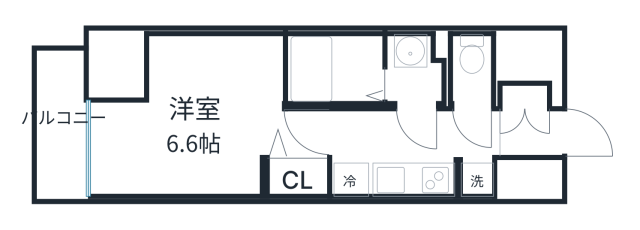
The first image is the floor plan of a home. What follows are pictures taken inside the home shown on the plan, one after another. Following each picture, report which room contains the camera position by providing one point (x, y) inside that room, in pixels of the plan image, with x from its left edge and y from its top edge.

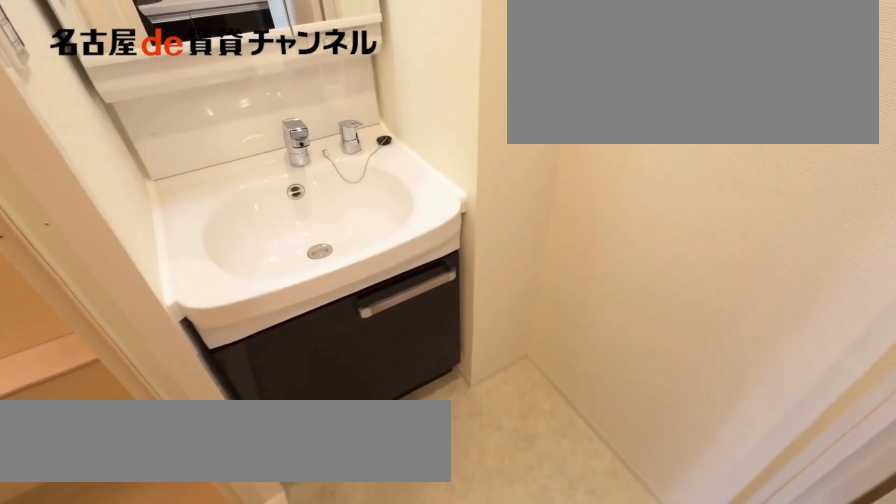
(416, 70)
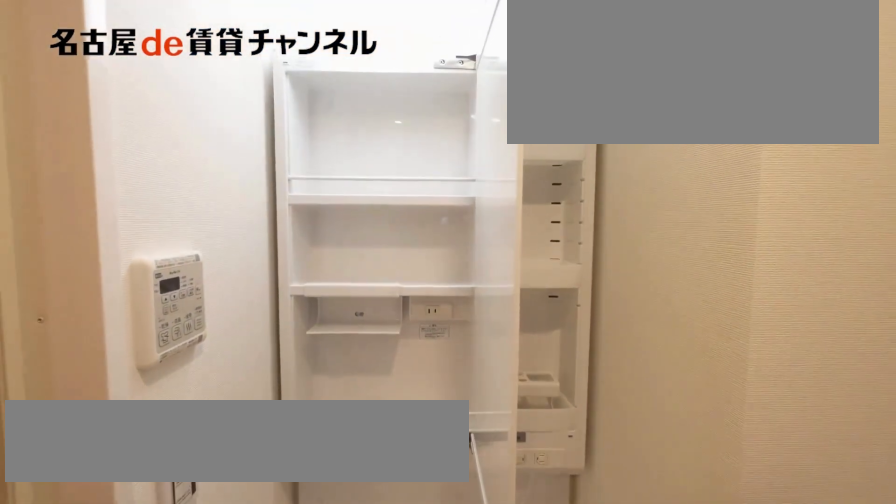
(416, 70)
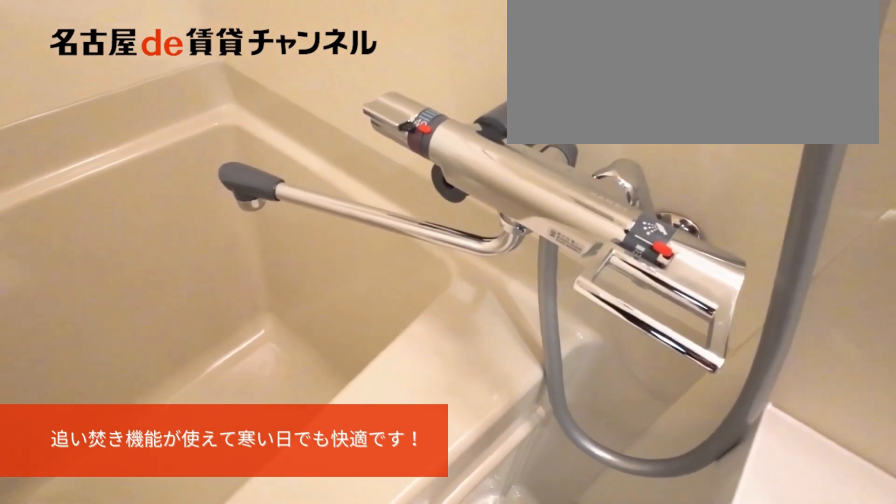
(335, 69)
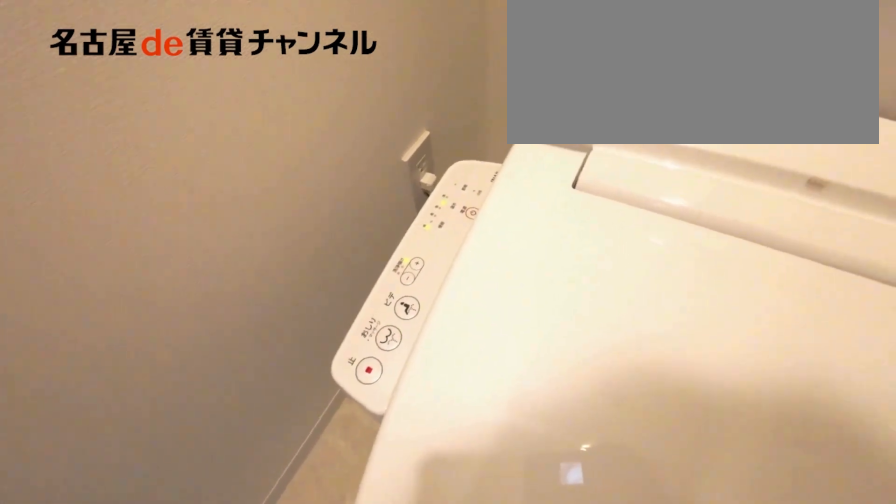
(469, 69)
